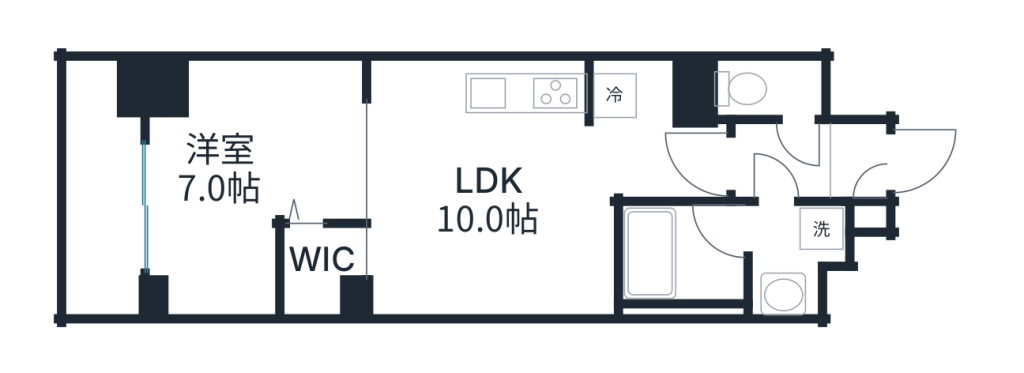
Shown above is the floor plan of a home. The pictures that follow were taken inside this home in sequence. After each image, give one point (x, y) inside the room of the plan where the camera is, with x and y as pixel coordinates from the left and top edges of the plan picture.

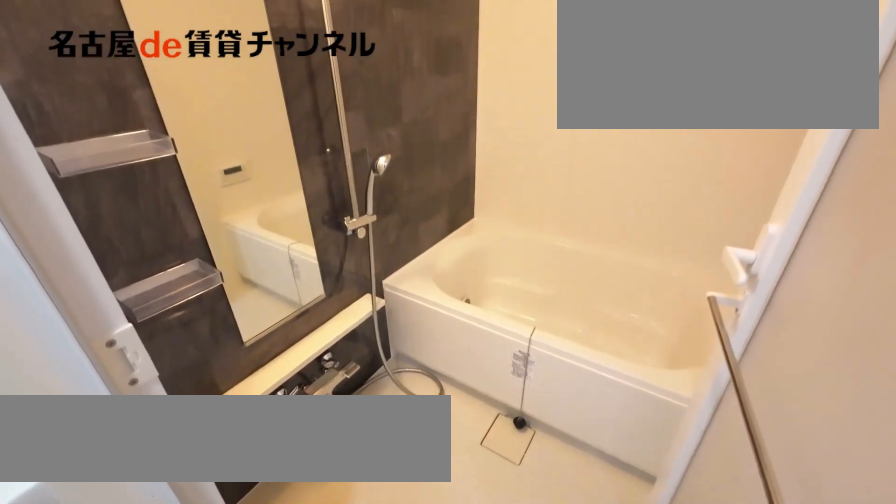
(727, 257)
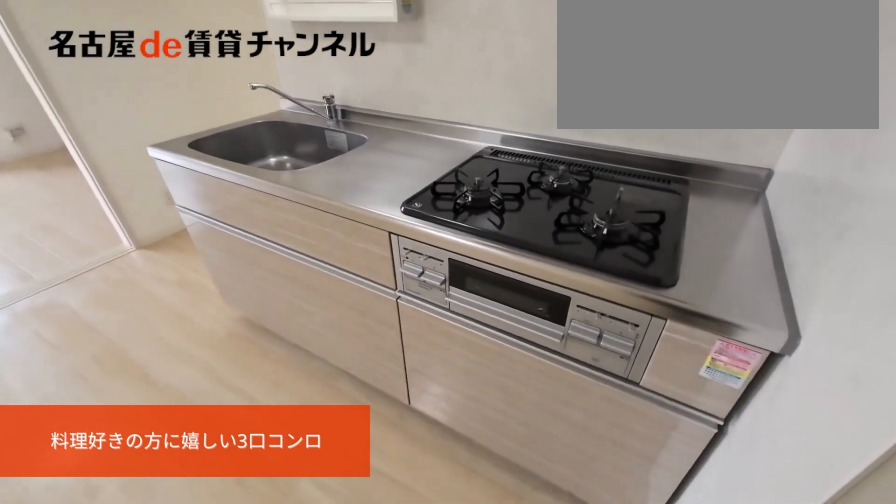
(491, 186)
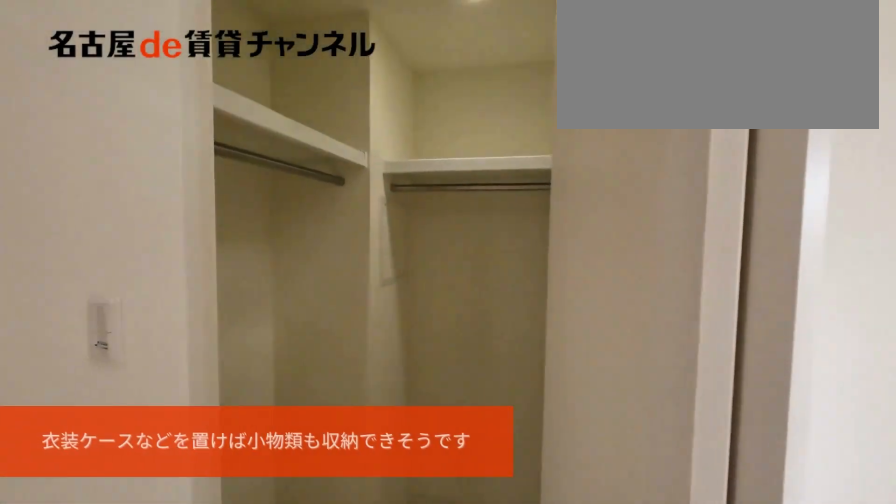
(254, 186)
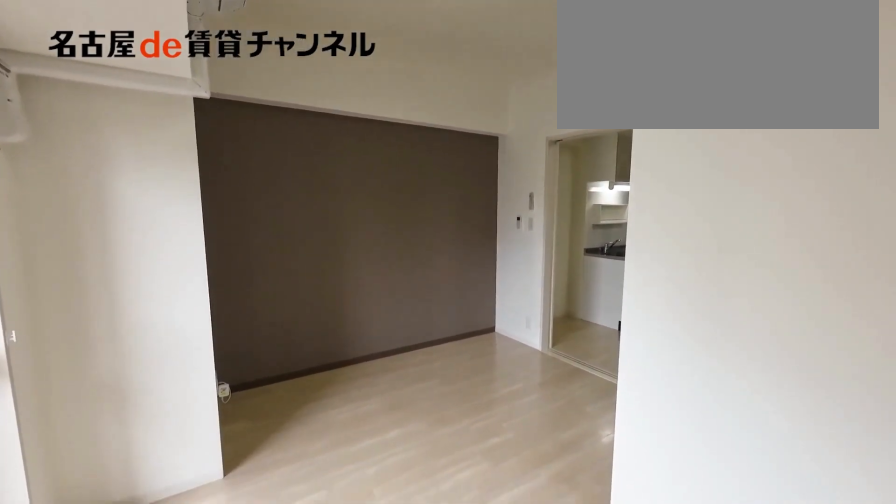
(254, 186)
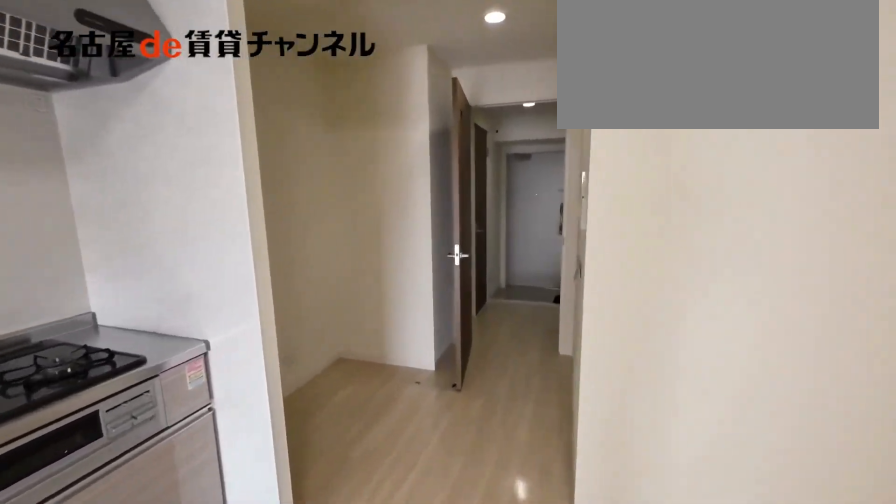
(491, 186)
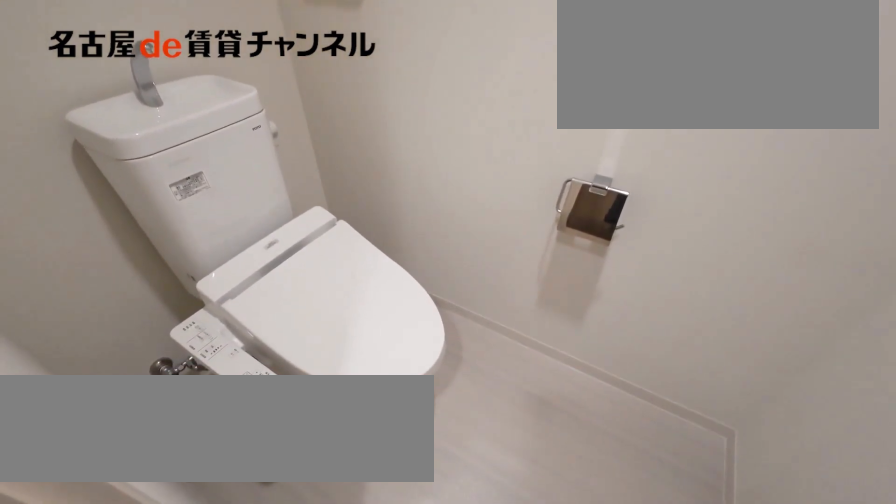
(771, 90)
